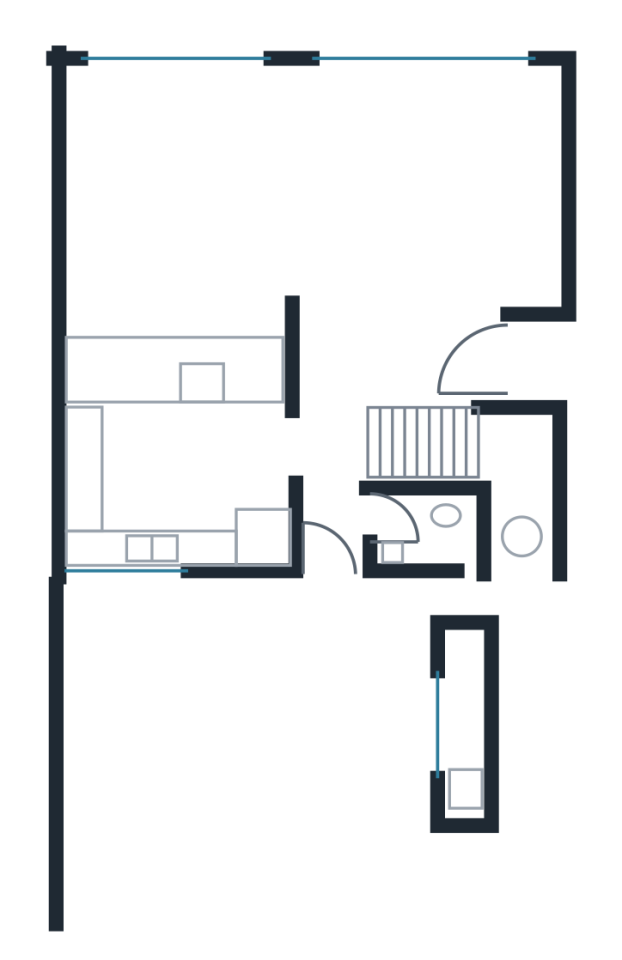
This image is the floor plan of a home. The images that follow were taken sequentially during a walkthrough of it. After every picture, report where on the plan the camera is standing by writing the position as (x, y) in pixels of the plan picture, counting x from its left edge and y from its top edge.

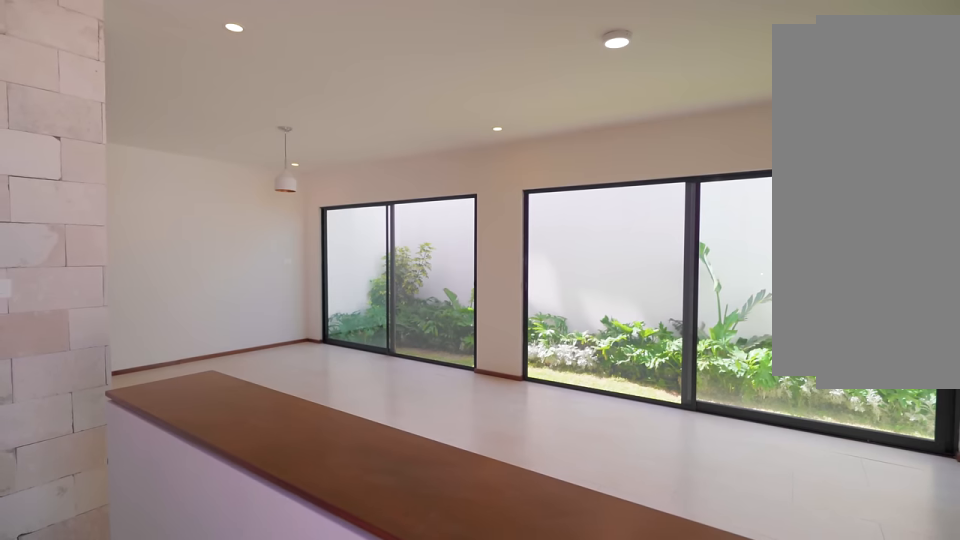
(464, 370)
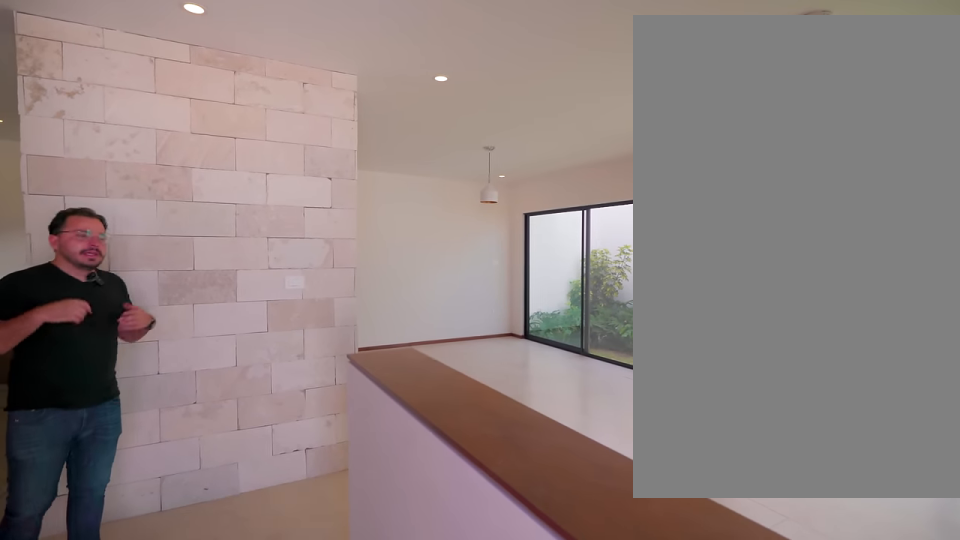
(464, 370)
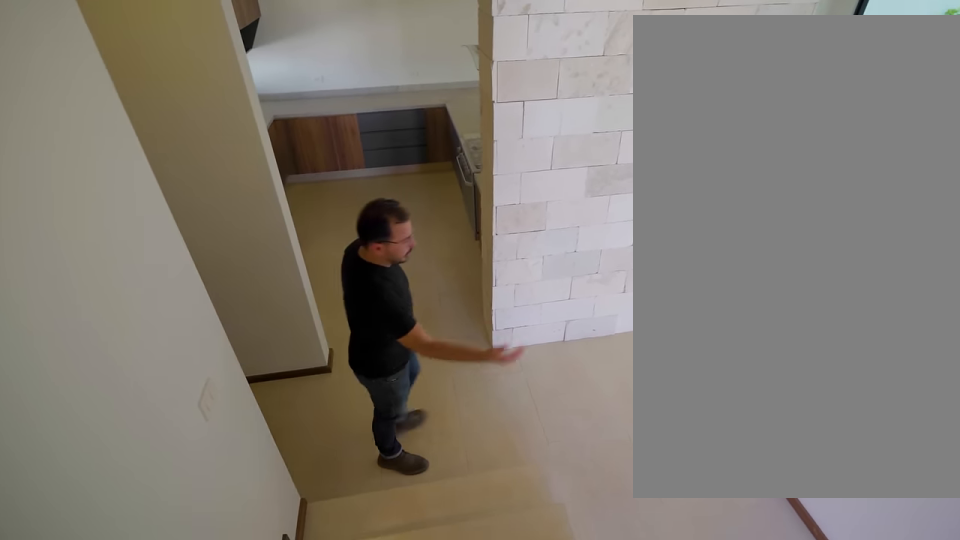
(392, 443)
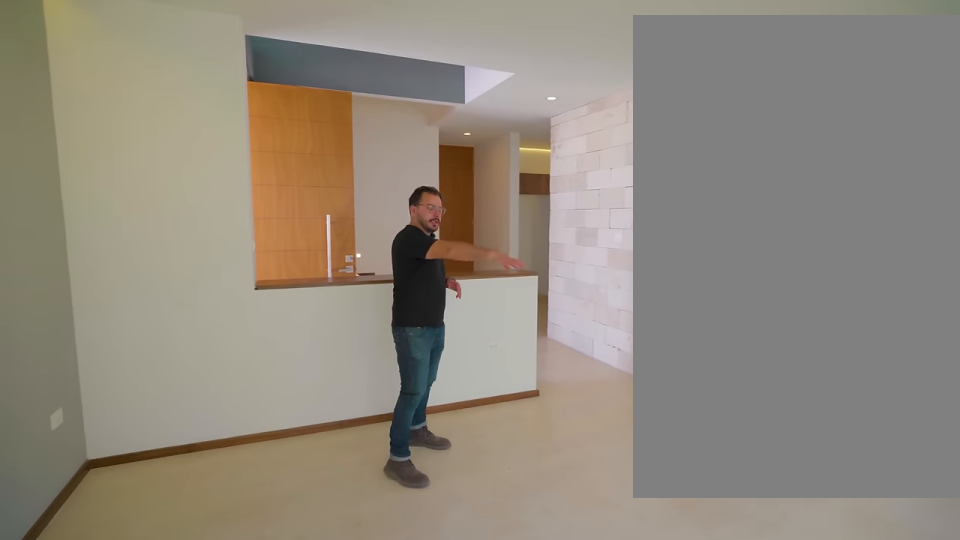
(536, 195)
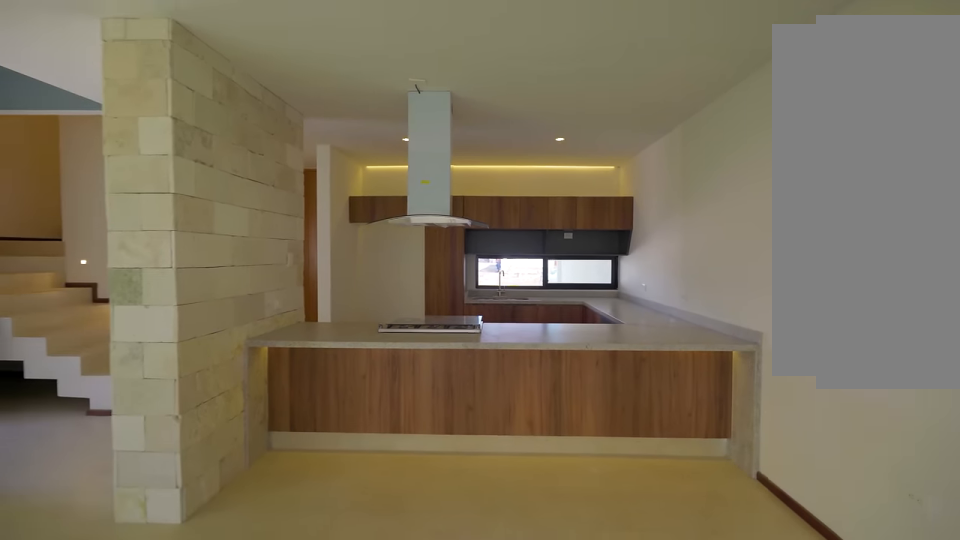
(206, 270)
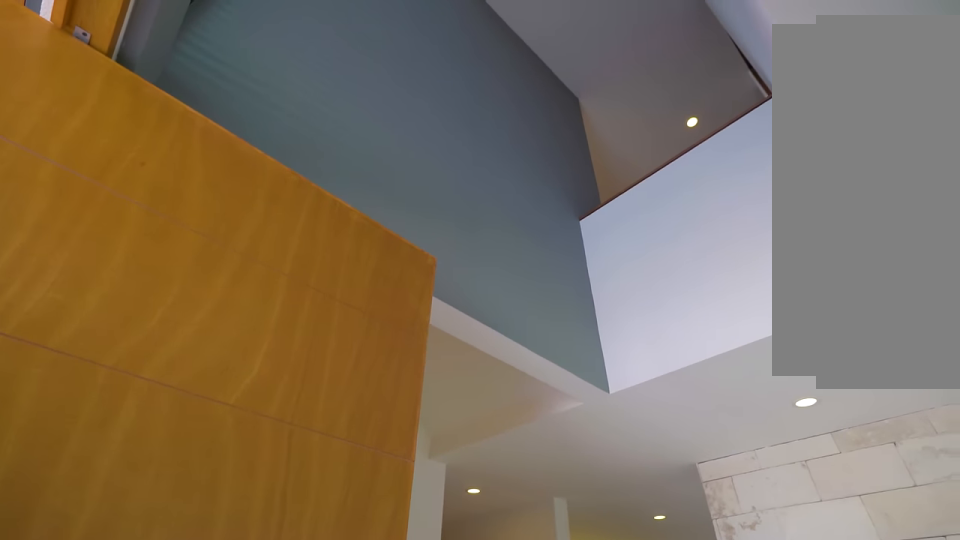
(414, 275)
